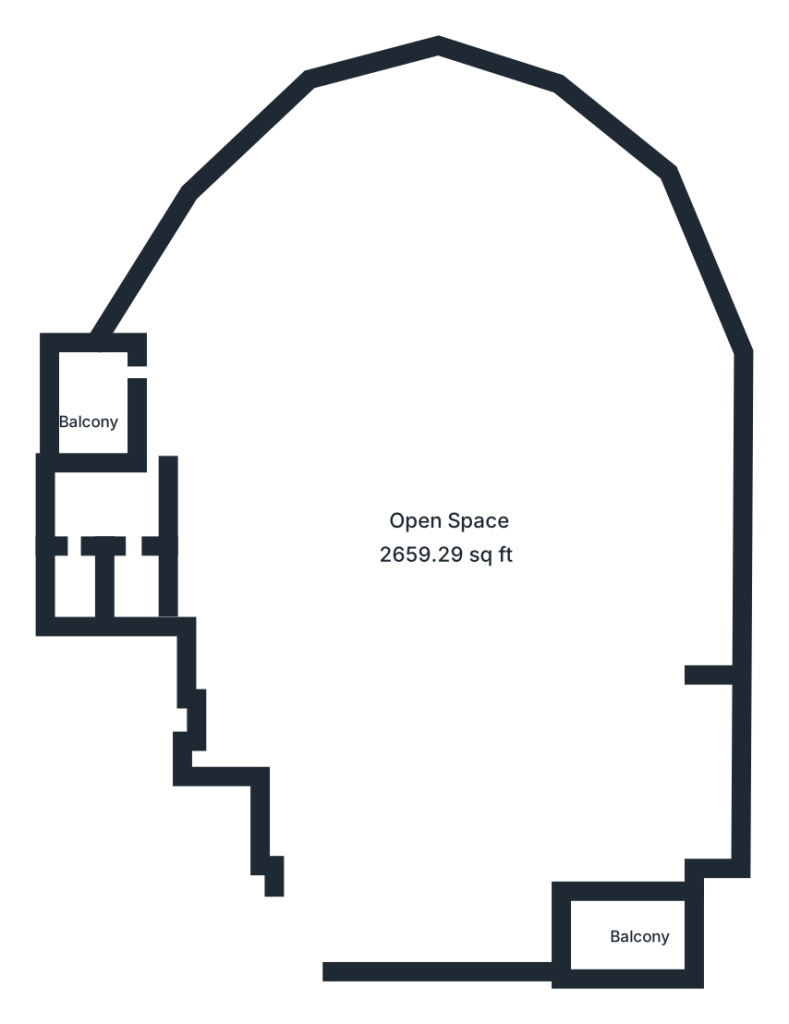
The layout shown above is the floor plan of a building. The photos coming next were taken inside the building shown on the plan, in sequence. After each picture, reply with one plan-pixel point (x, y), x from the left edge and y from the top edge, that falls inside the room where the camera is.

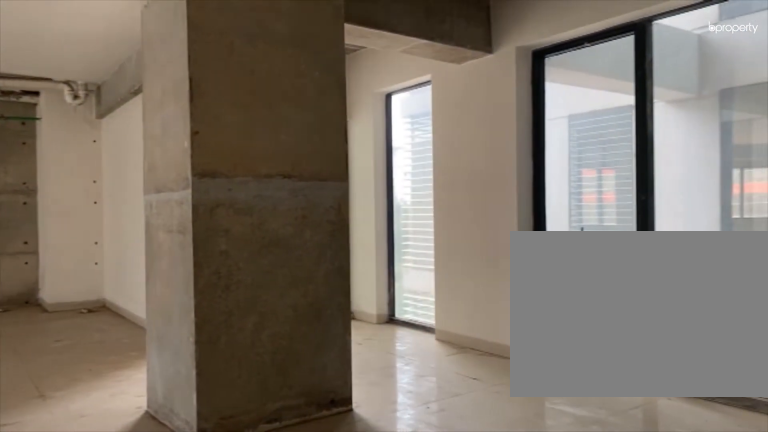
(449, 512)
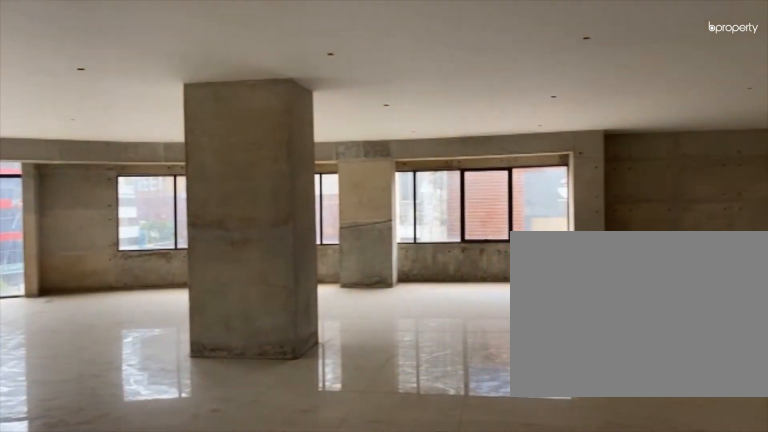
(448, 512)
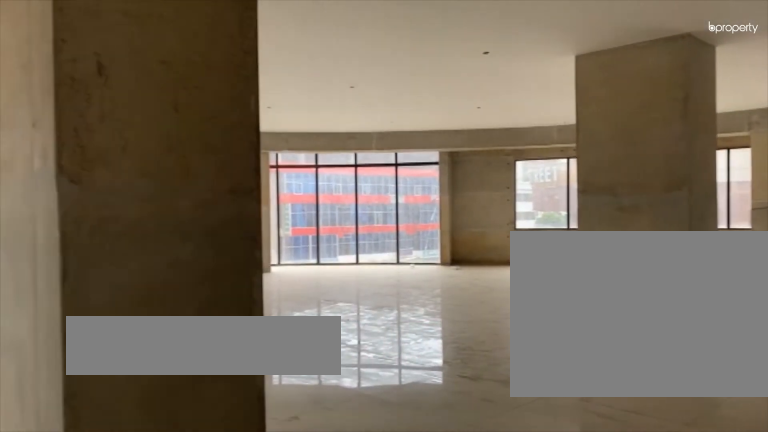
(448, 512)
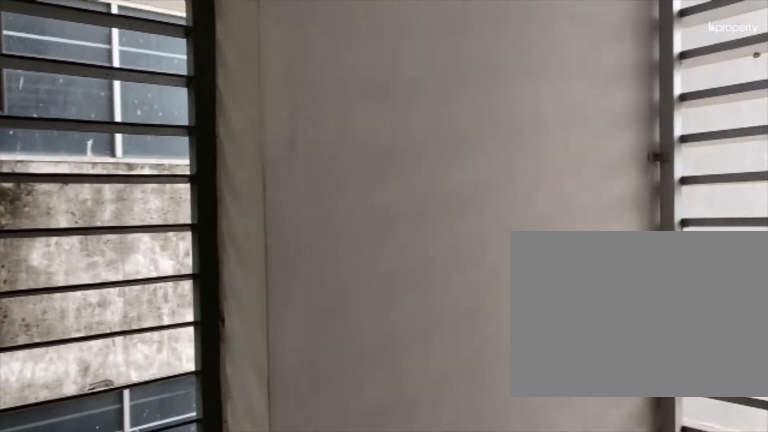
(103, 398)
